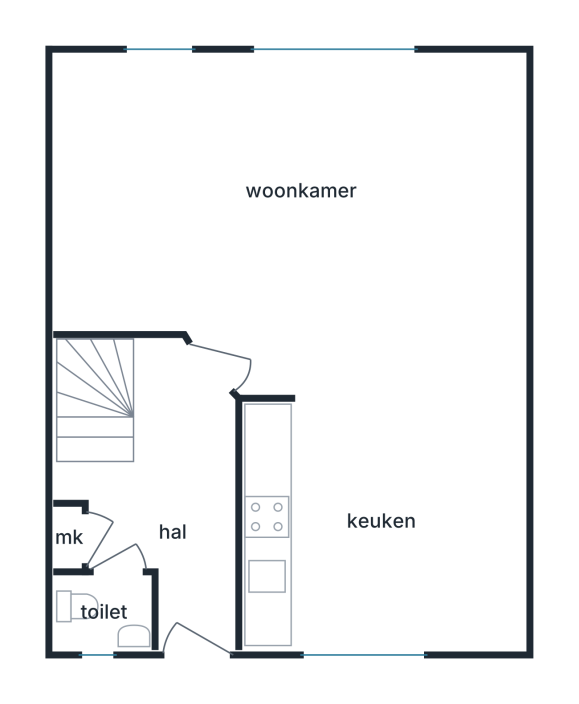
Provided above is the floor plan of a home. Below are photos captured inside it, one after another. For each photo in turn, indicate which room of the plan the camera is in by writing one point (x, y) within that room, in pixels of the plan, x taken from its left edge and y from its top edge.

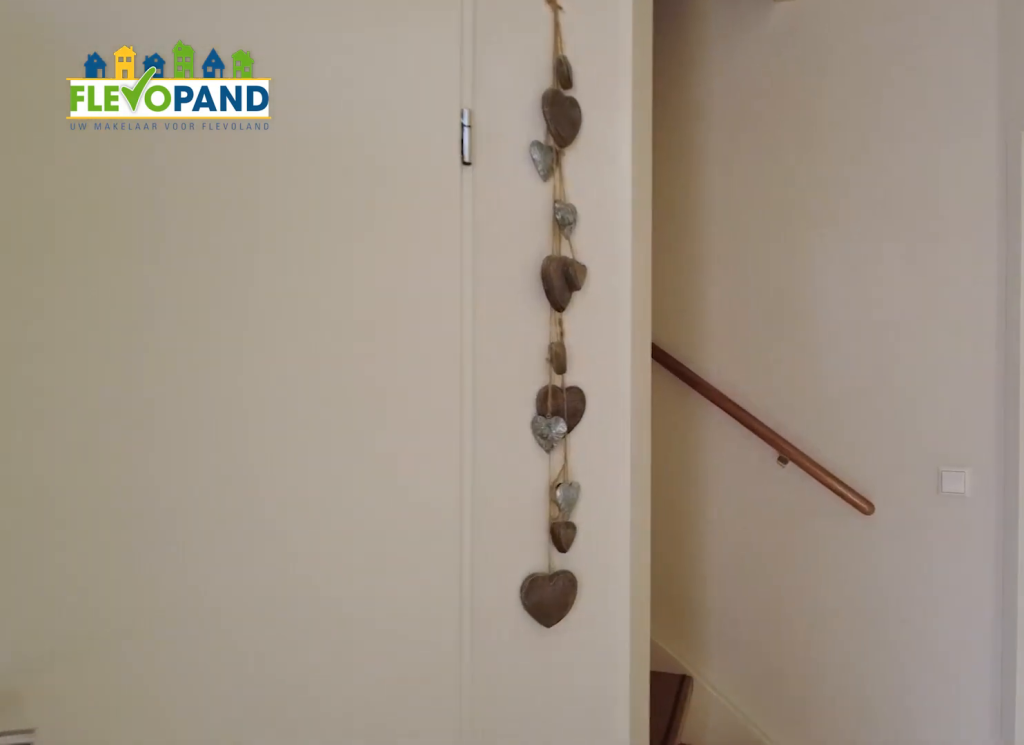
(171, 498)
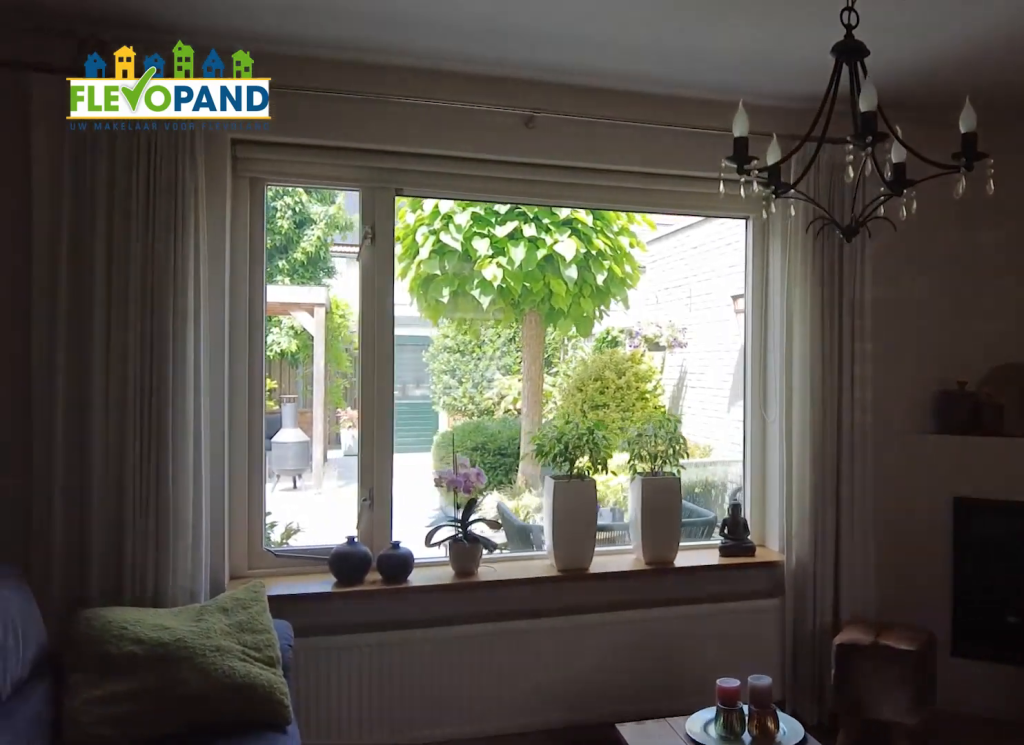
(192, 130)
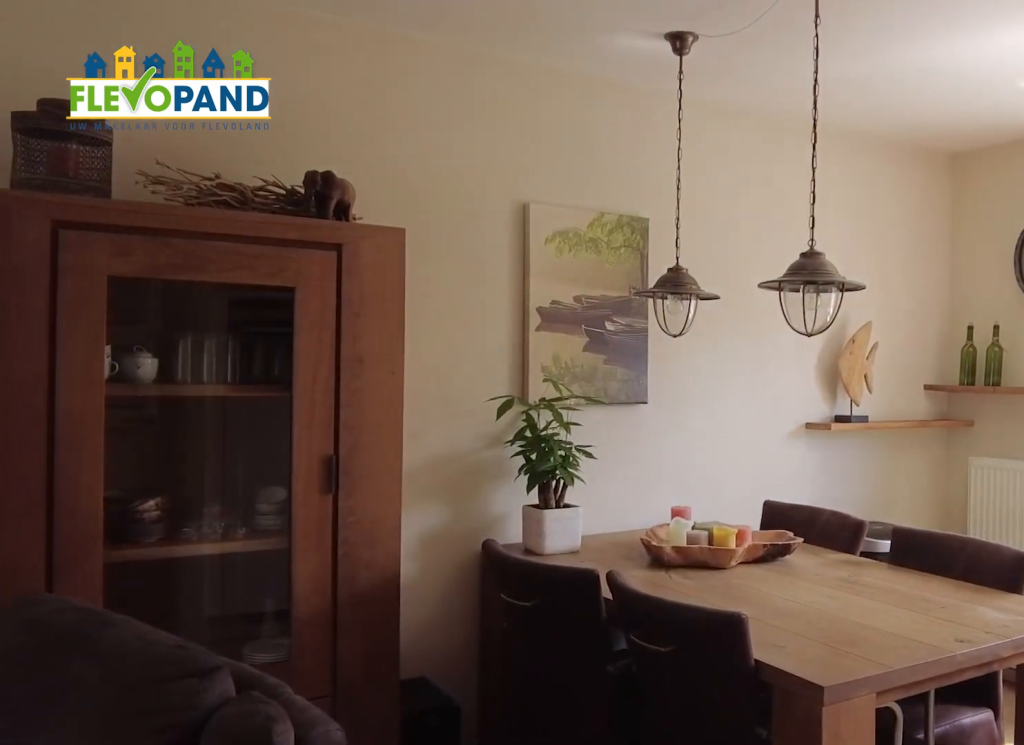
(192, 130)
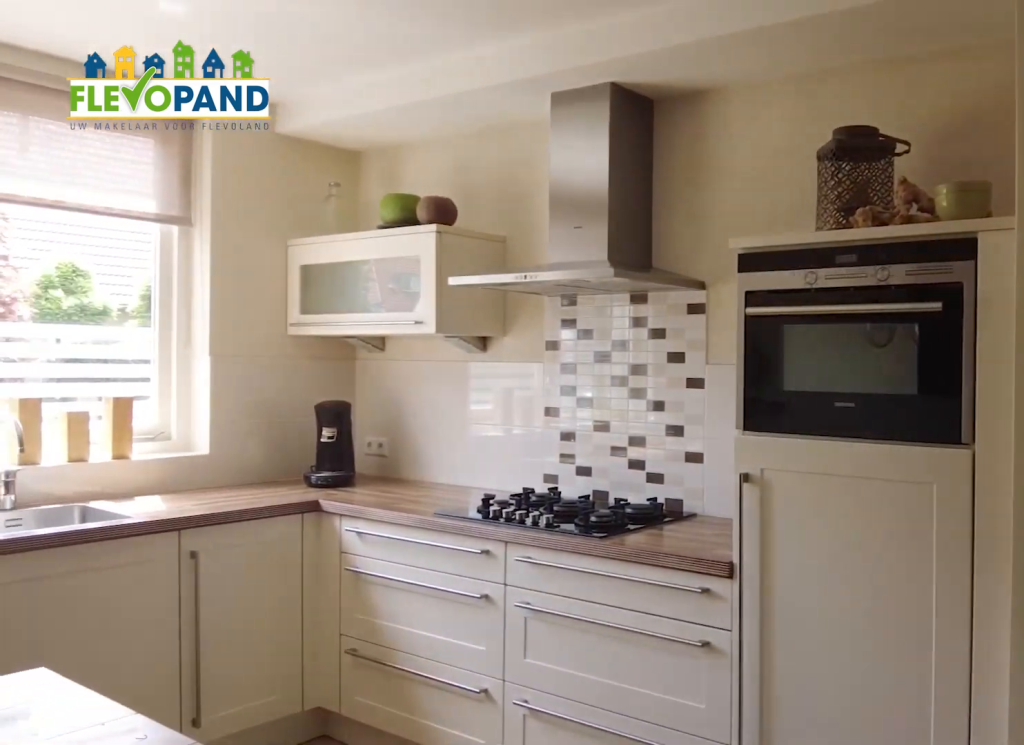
(382, 525)
